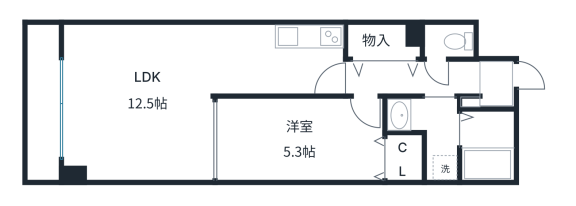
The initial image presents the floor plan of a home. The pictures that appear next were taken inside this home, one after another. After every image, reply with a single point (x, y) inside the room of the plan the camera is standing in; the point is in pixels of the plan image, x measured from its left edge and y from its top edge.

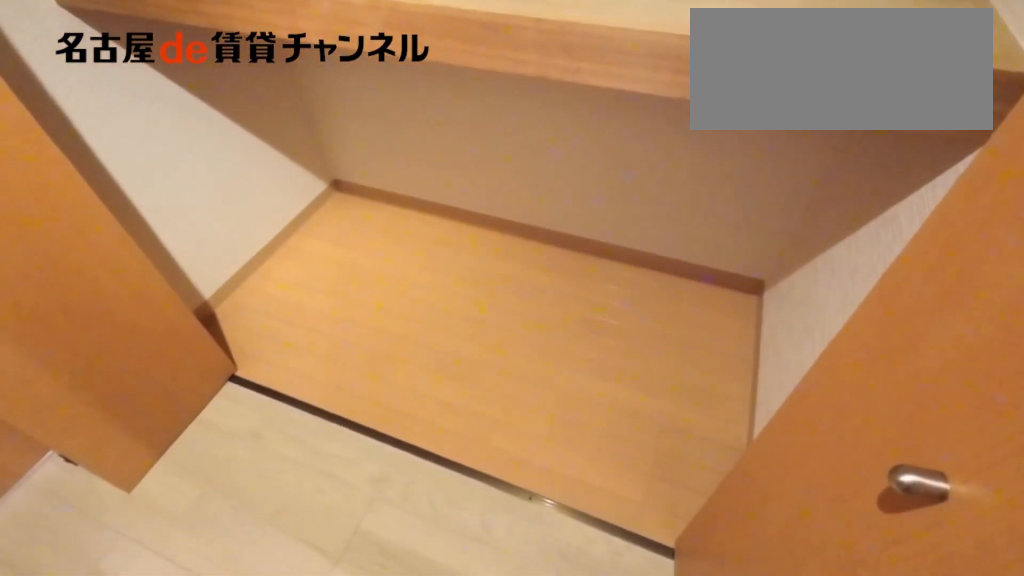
(380, 42)
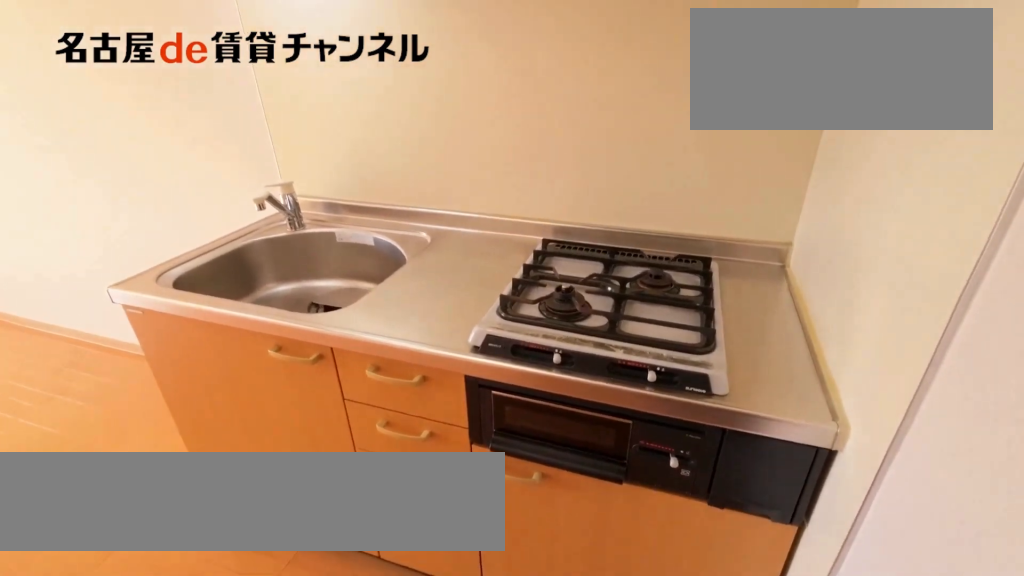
(309, 38)
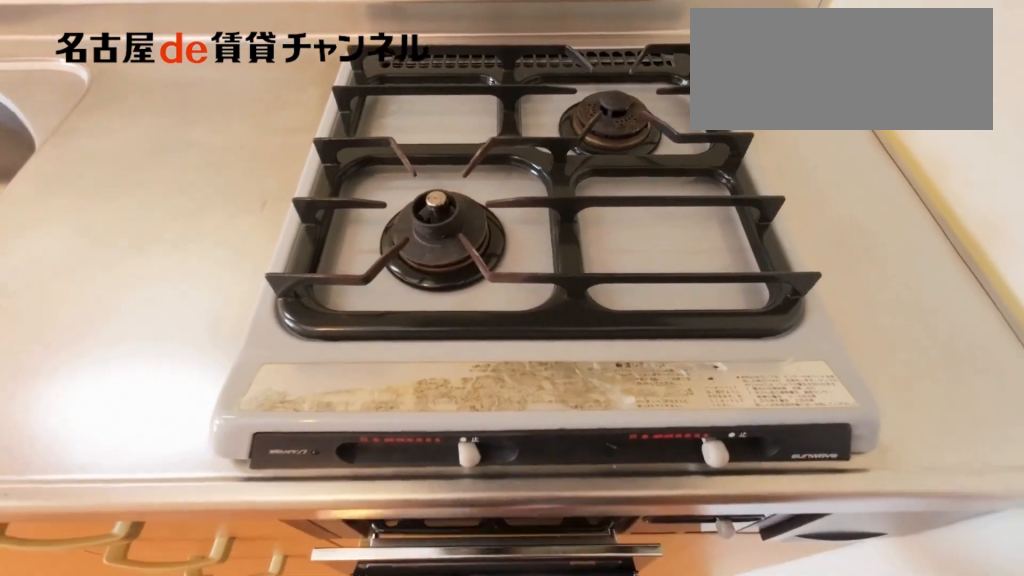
(309, 38)
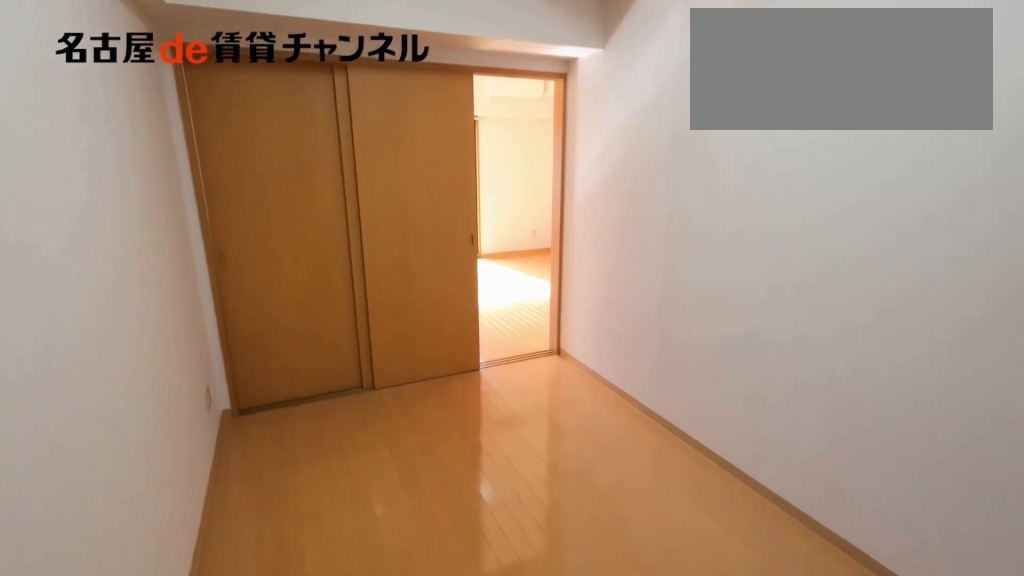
(300, 140)
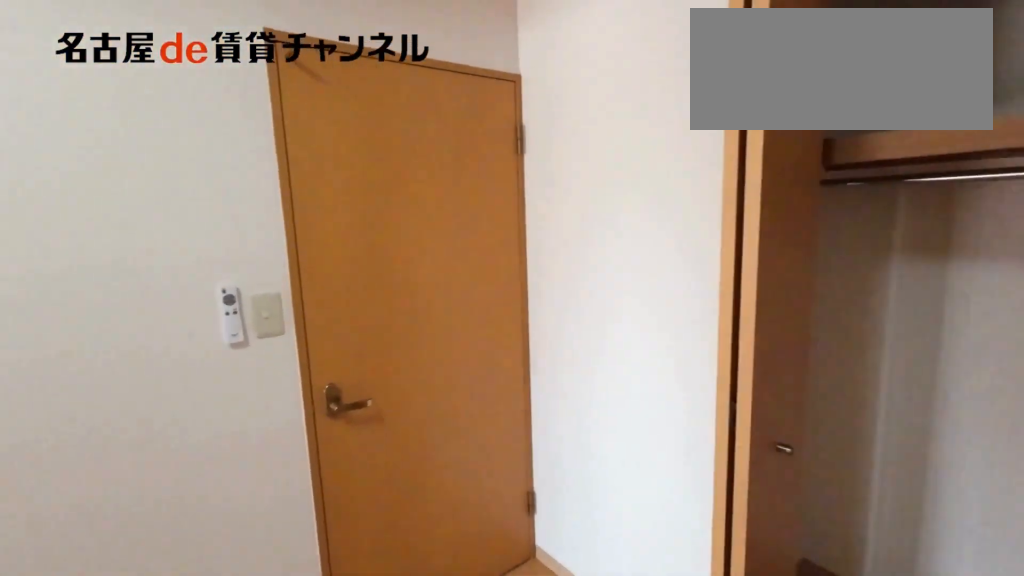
(300, 140)
